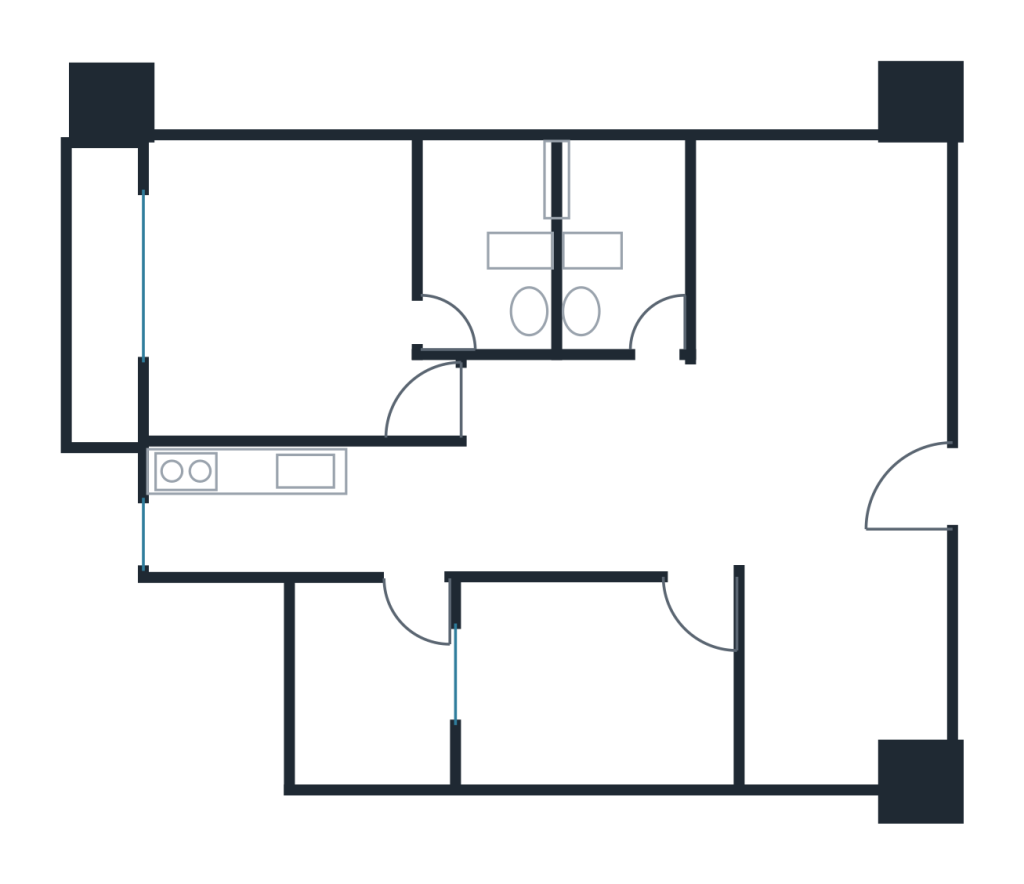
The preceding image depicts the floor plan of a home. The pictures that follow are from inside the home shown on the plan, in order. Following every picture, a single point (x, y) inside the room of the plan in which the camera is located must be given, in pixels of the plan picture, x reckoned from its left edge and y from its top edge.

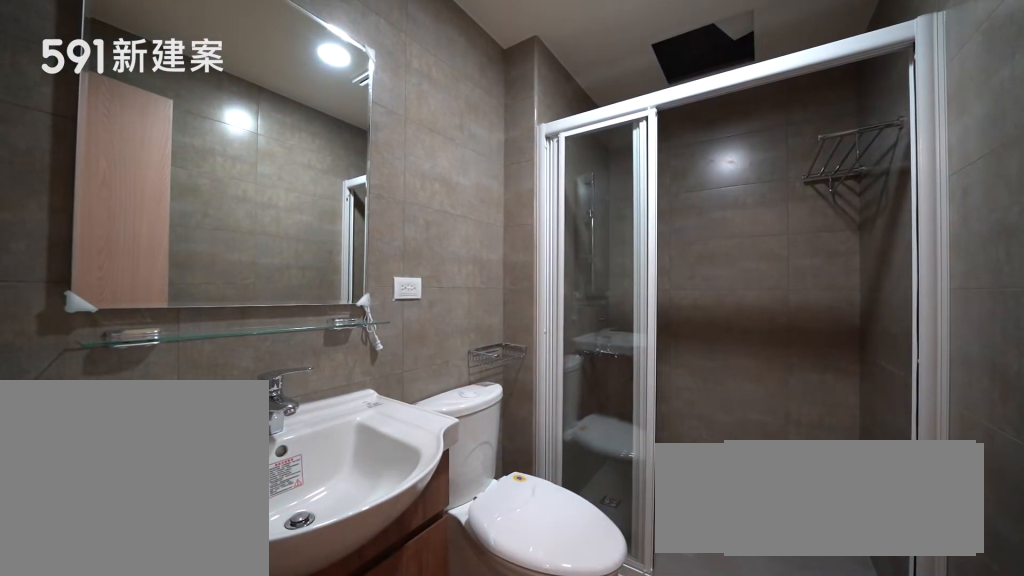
(617, 239)
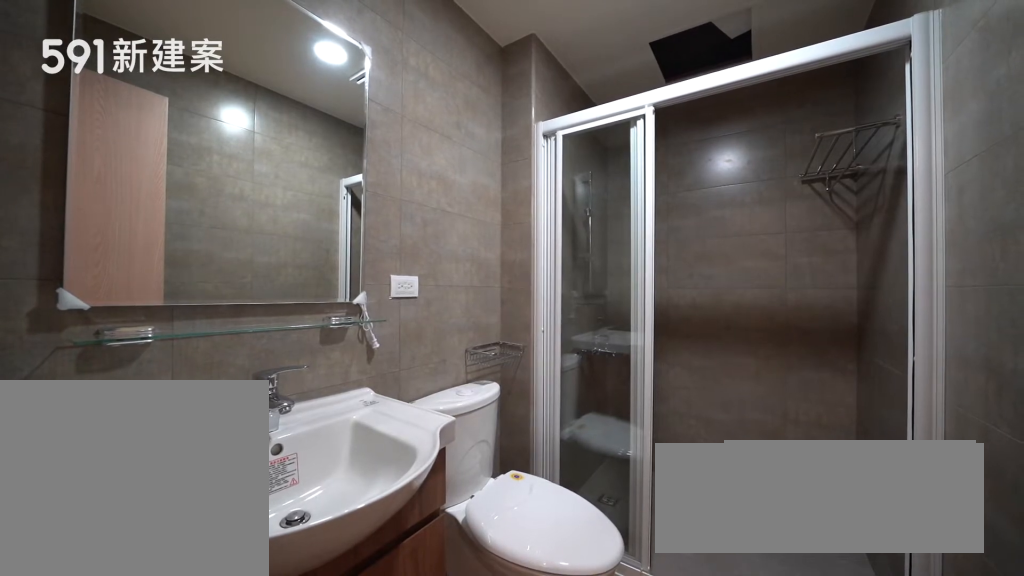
(617, 239)
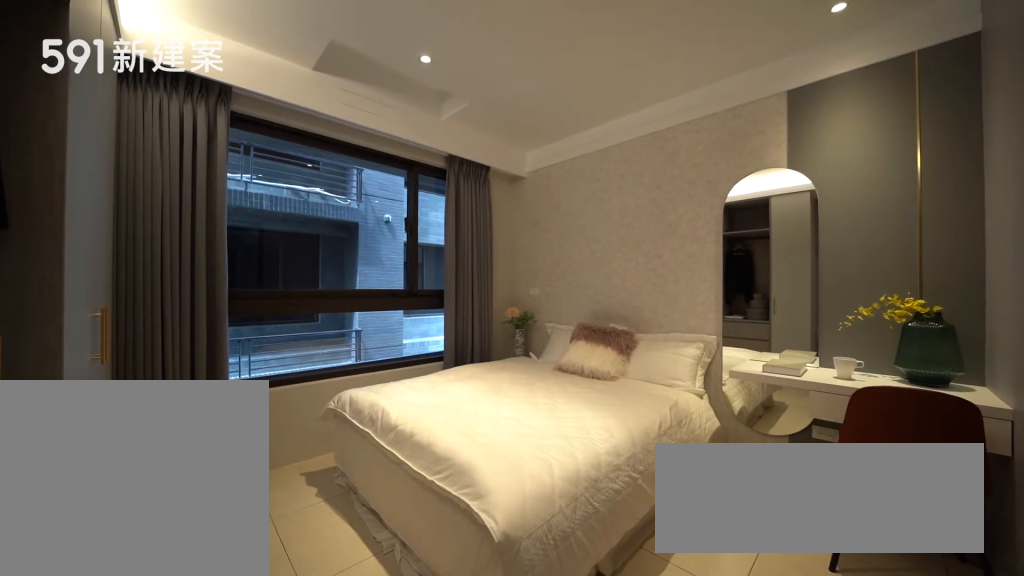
(286, 296)
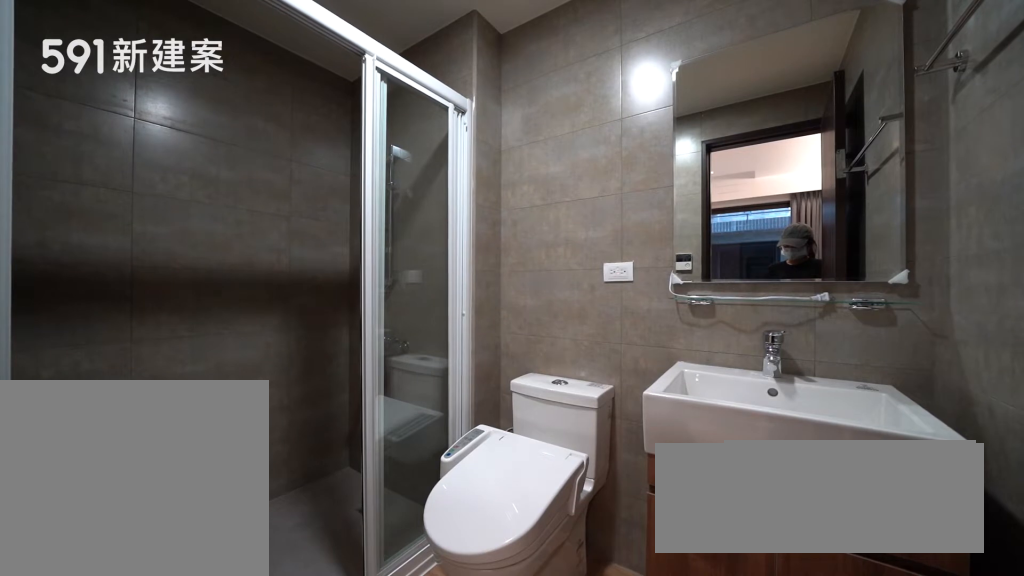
(490, 237)
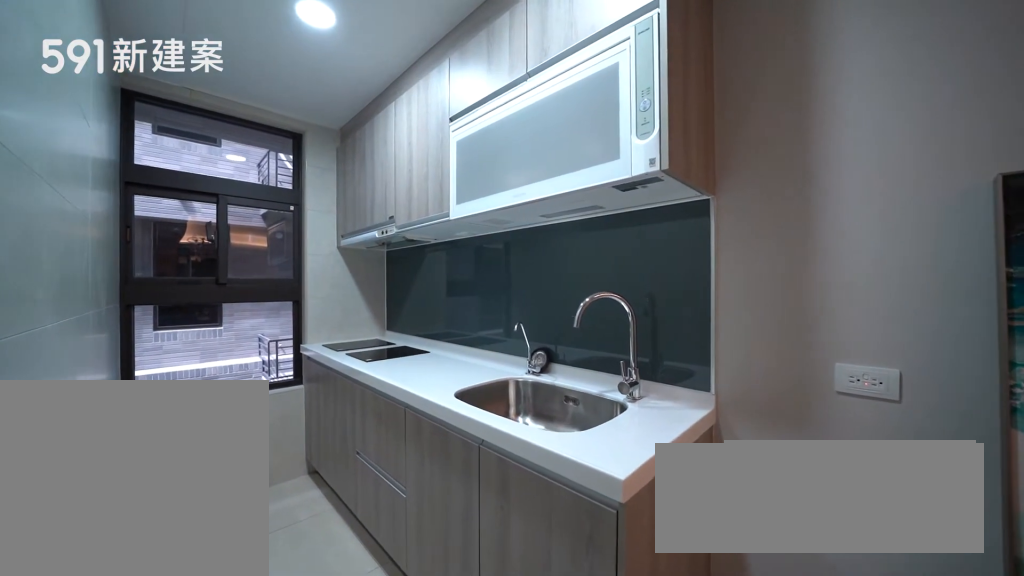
(291, 509)
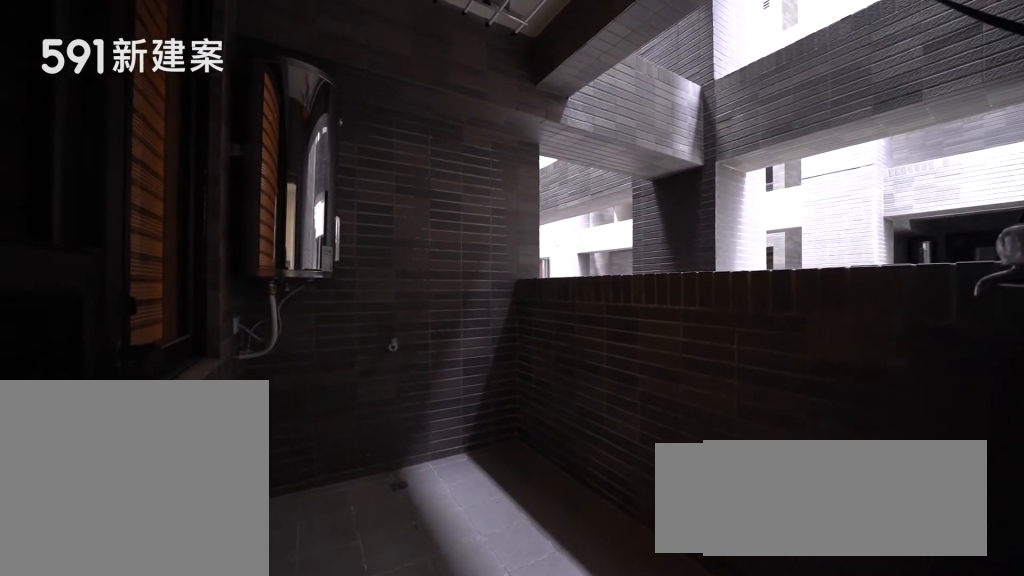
(370, 689)
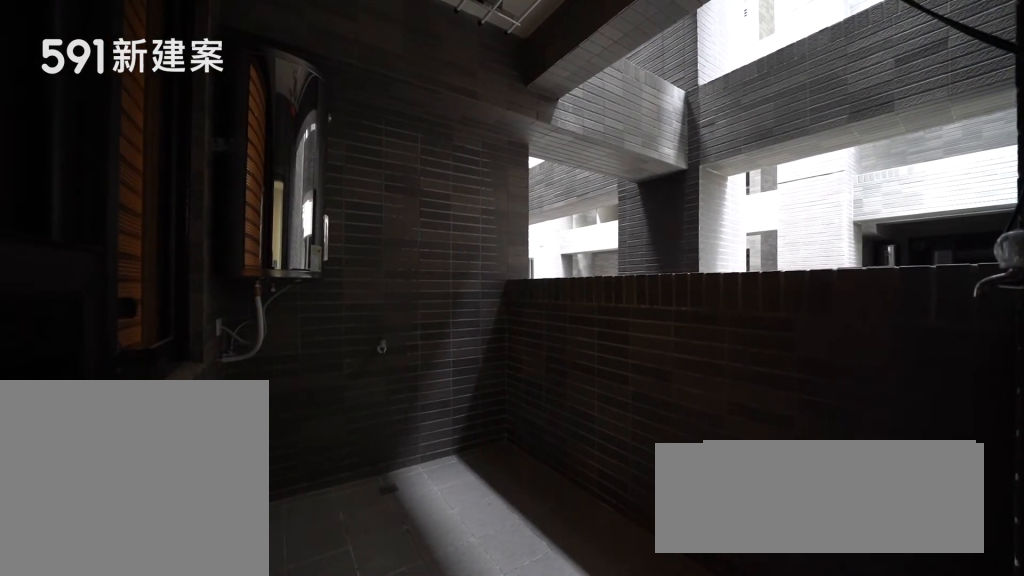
(370, 689)
